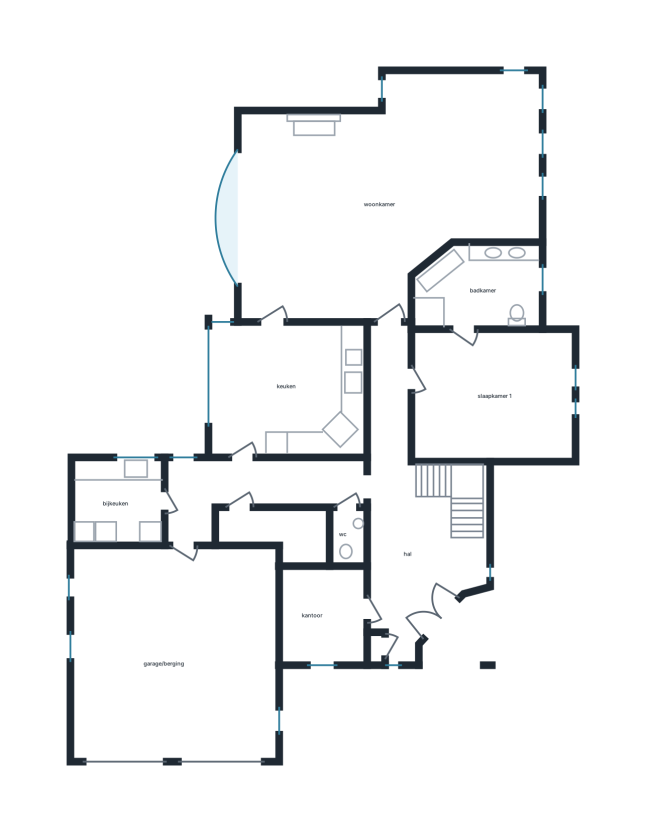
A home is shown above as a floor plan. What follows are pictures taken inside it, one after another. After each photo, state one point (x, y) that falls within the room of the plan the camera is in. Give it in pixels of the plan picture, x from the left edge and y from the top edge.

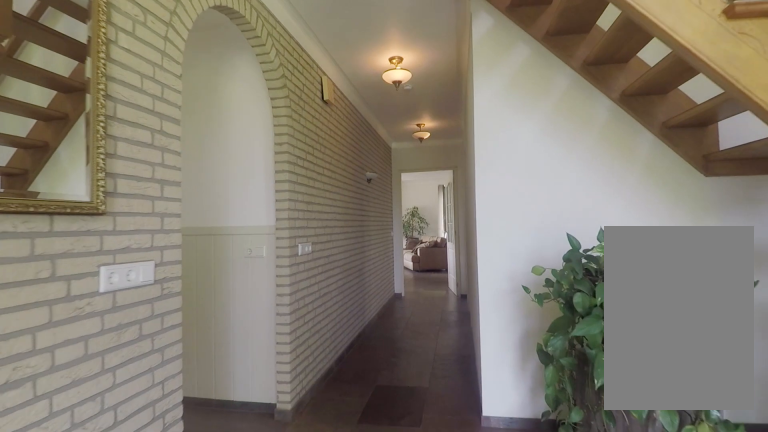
(407, 515)
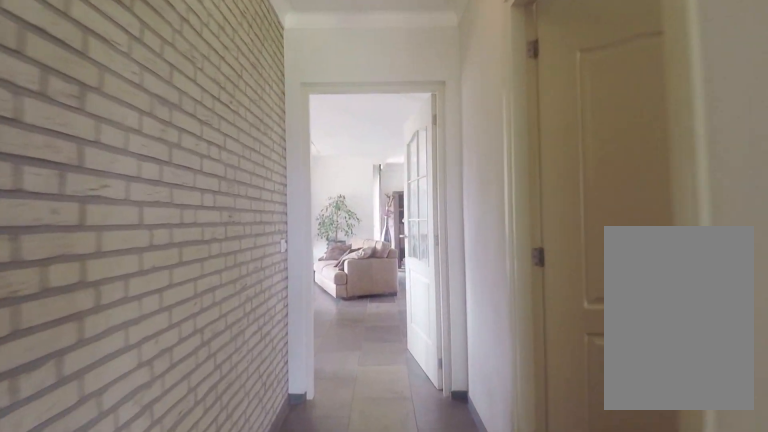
(407, 515)
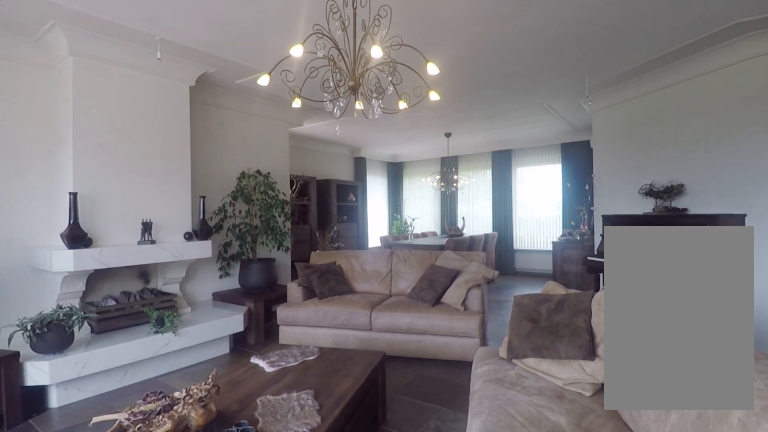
(376, 194)
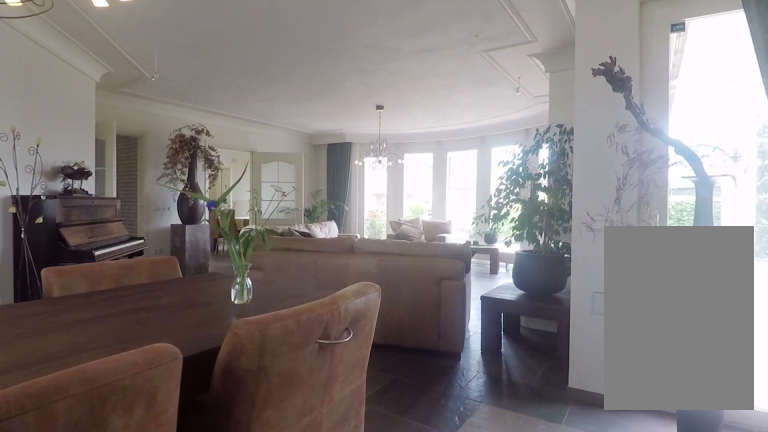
(376, 194)
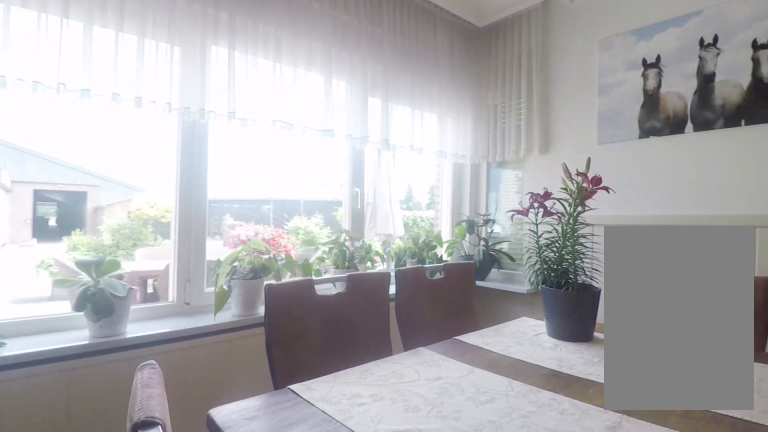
(288, 388)
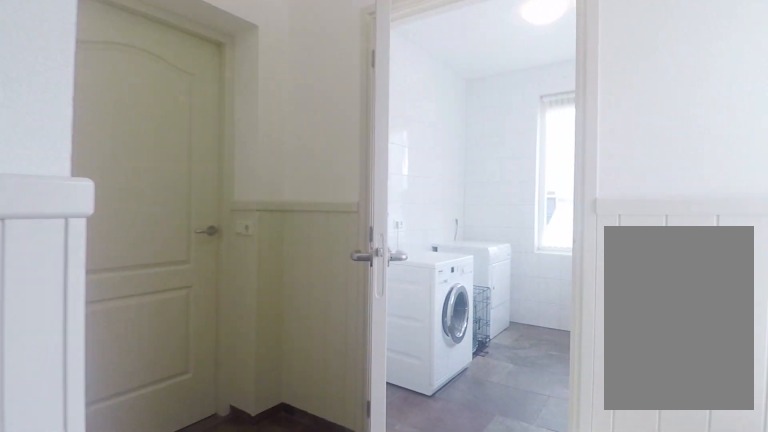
(250, 489)
